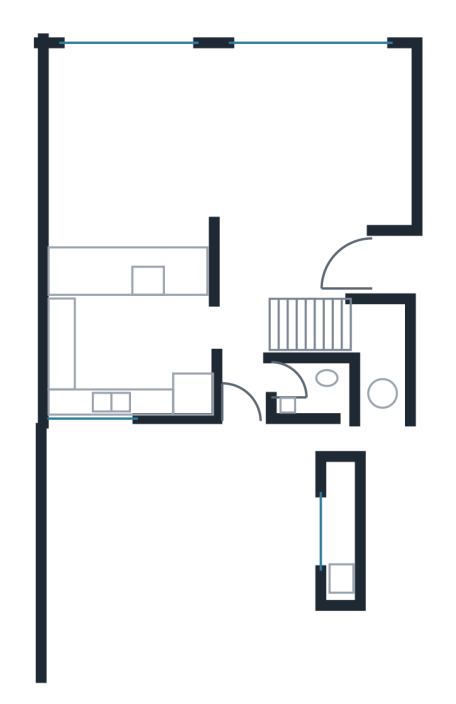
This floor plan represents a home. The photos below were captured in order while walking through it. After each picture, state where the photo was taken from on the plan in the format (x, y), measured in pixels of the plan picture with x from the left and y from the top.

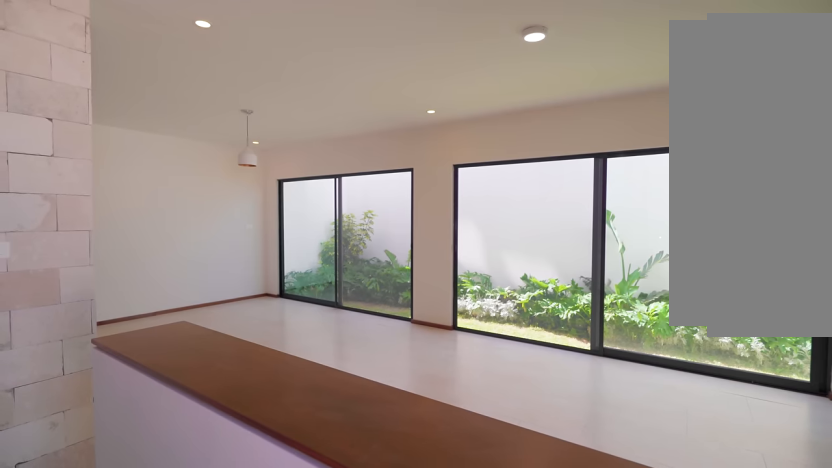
(340, 271)
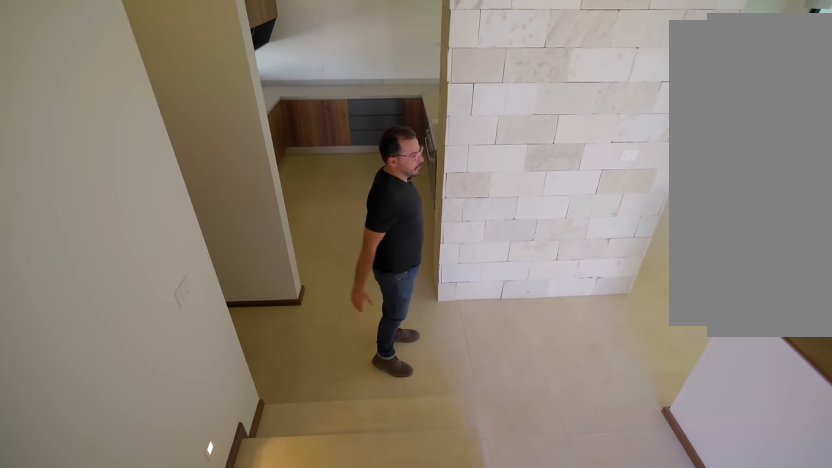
(282, 320)
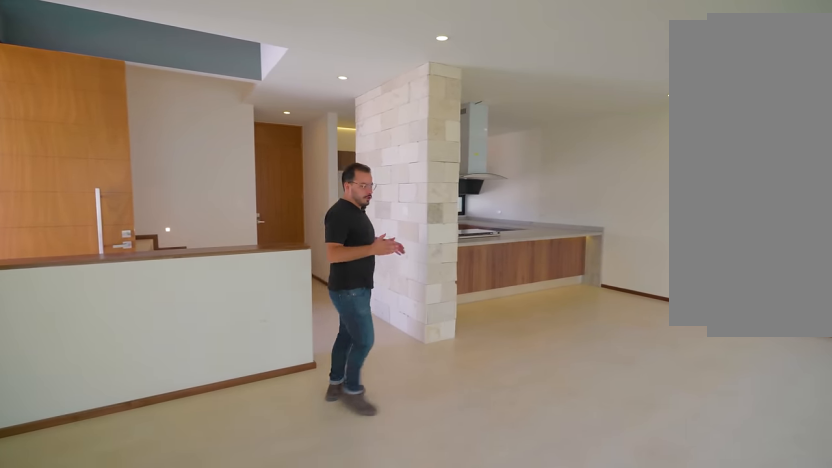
(388, 75)
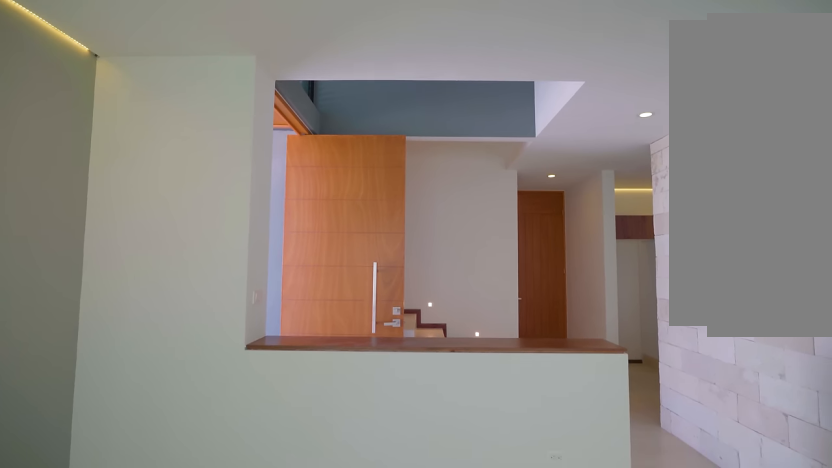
(313, 122)
